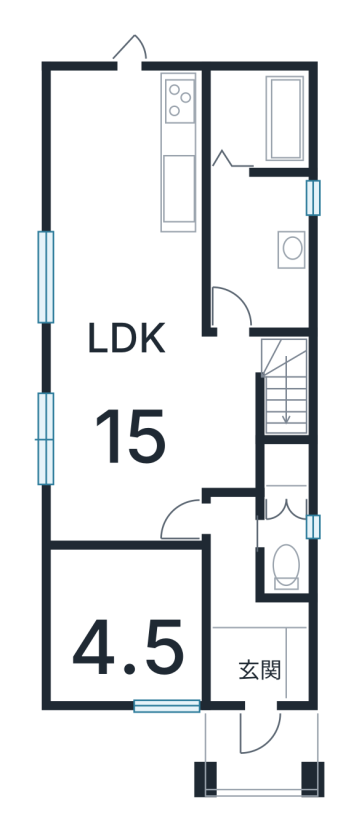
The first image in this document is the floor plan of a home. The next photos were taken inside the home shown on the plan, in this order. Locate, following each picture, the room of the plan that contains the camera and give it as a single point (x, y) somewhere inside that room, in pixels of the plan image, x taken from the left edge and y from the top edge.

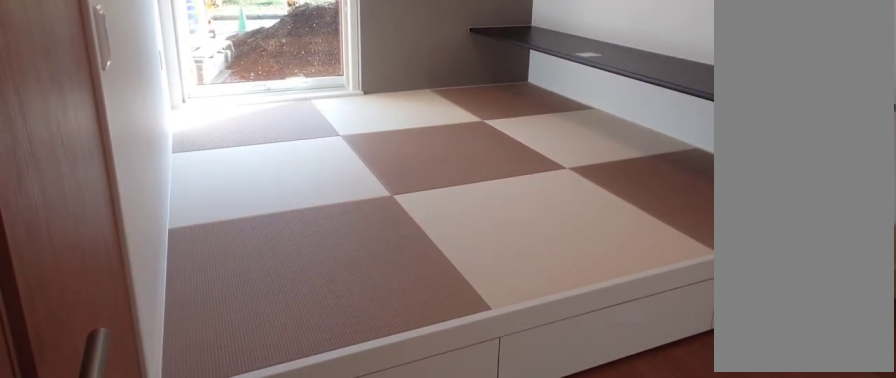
(129, 624)
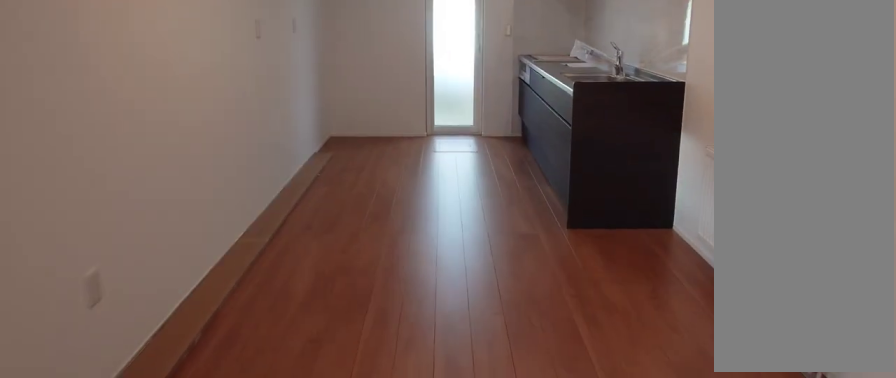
(139, 414)
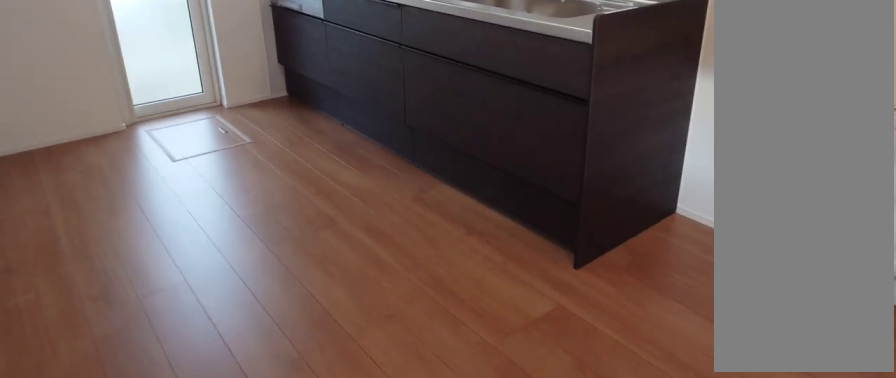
(107, 181)
